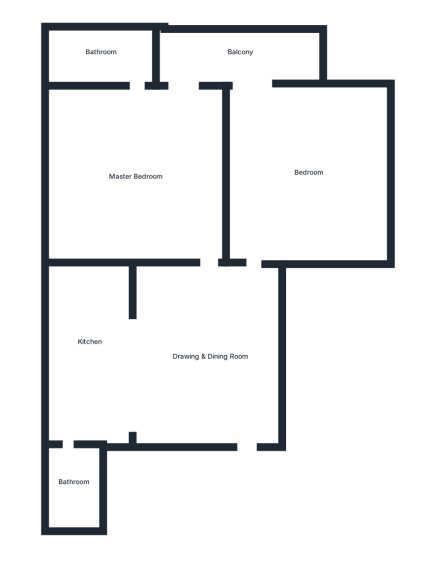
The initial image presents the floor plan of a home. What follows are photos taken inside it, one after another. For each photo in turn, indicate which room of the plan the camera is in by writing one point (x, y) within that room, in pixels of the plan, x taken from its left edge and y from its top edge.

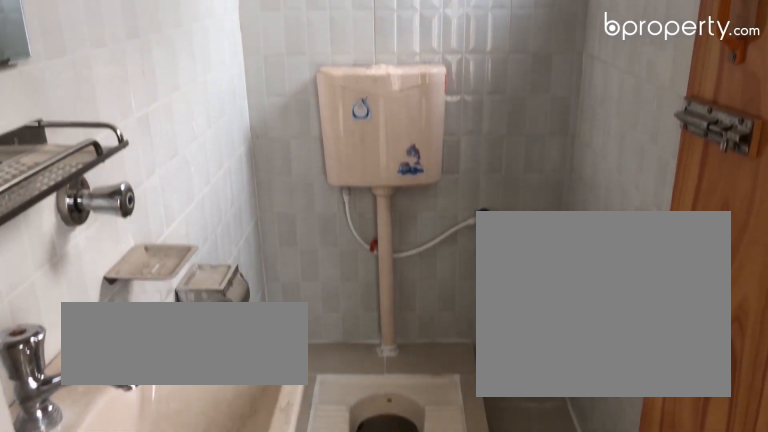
(71, 472)
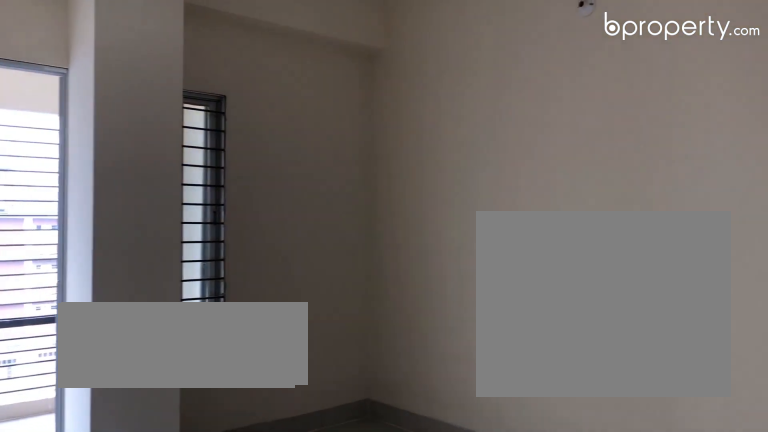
(307, 171)
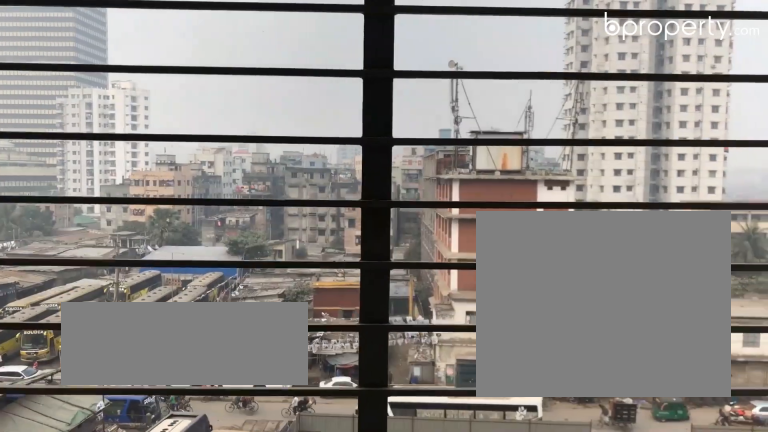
(240, 60)
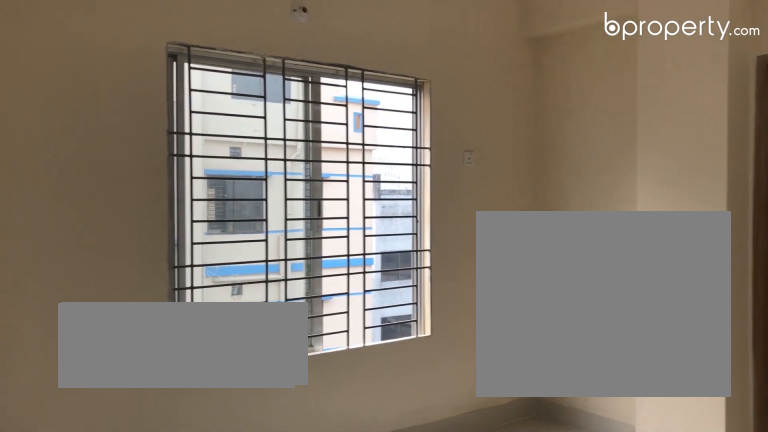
(136, 175)
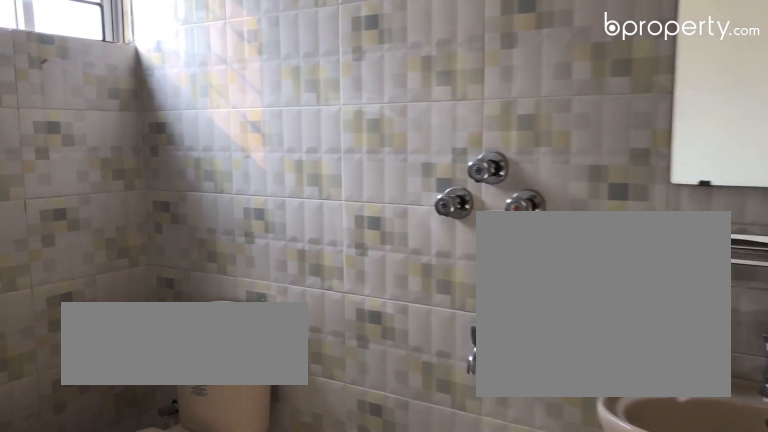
(98, 53)
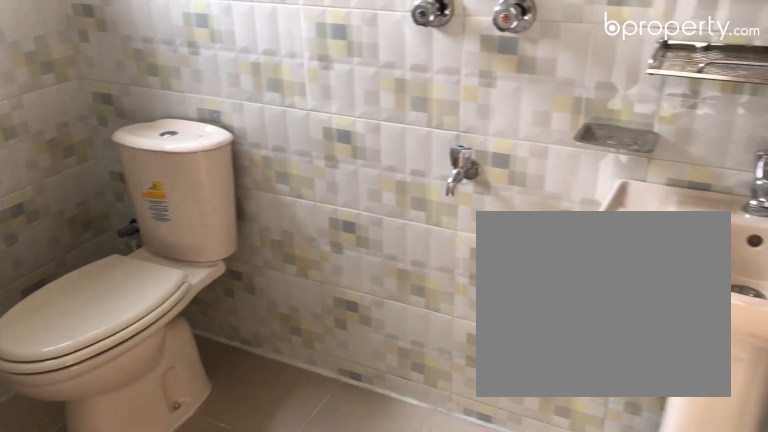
(98, 53)
